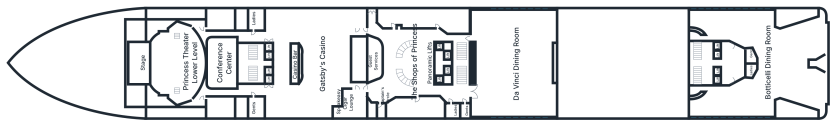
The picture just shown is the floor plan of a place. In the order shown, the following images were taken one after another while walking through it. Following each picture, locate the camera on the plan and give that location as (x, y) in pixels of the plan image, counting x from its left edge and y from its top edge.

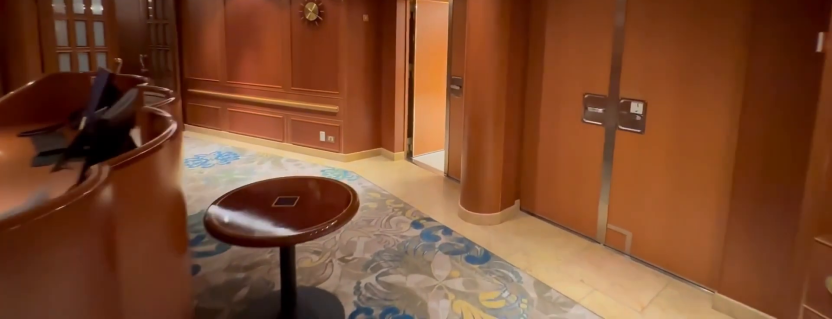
(737, 55)
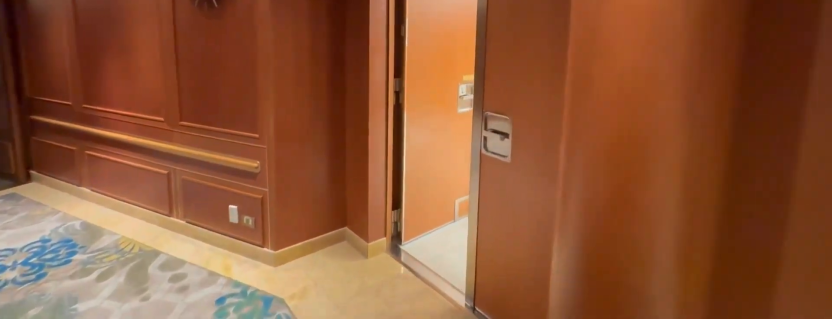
(707, 62)
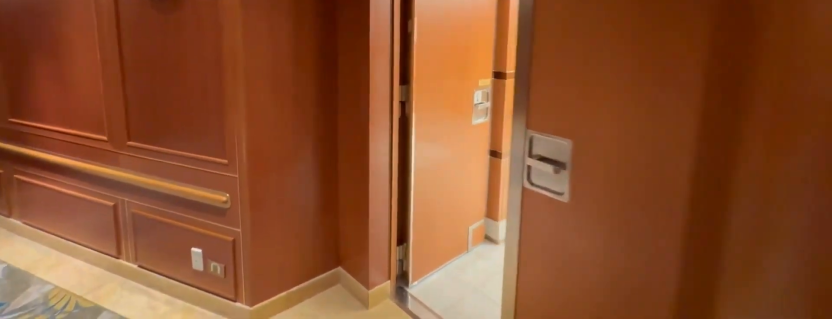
(733, 62)
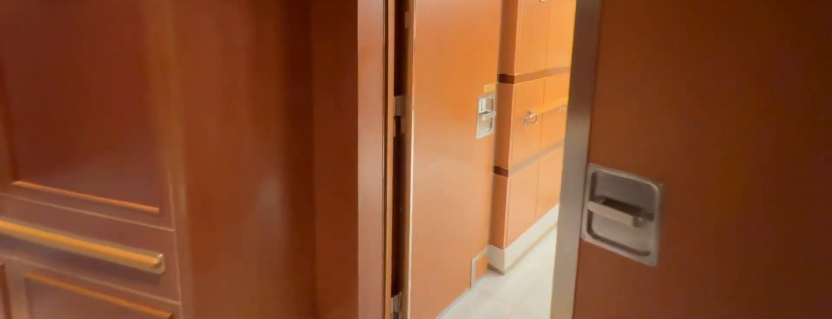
(707, 62)
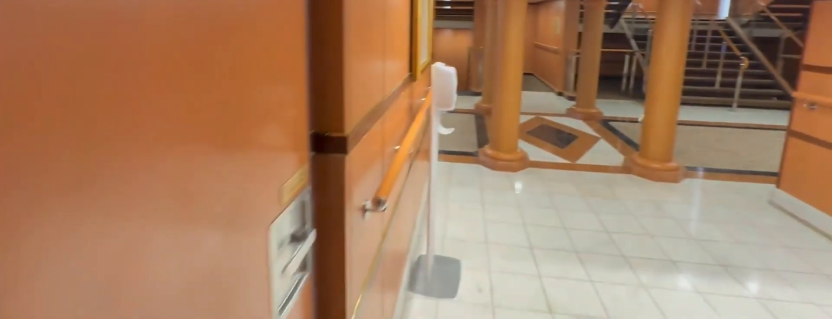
(716, 62)
